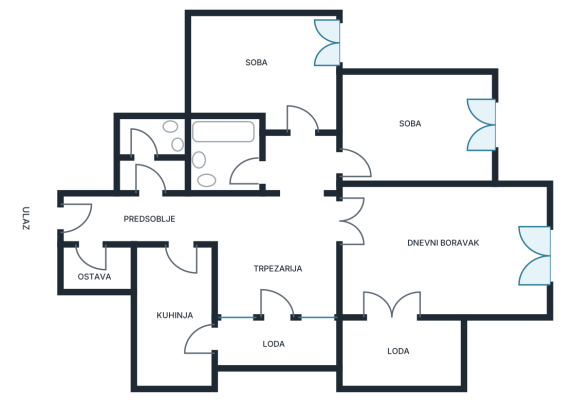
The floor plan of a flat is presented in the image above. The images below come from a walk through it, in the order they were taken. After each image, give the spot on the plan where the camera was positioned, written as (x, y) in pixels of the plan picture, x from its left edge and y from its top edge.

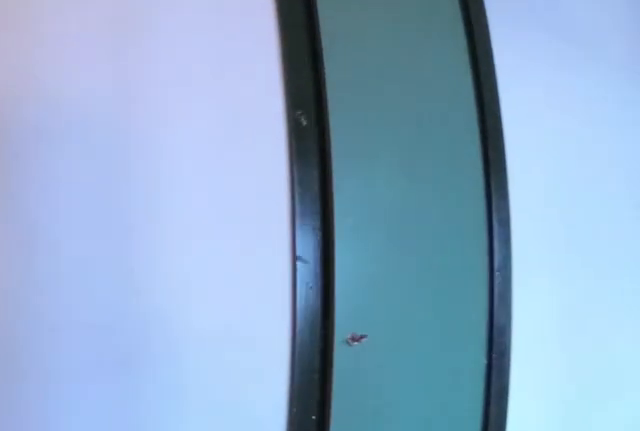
(180, 244)
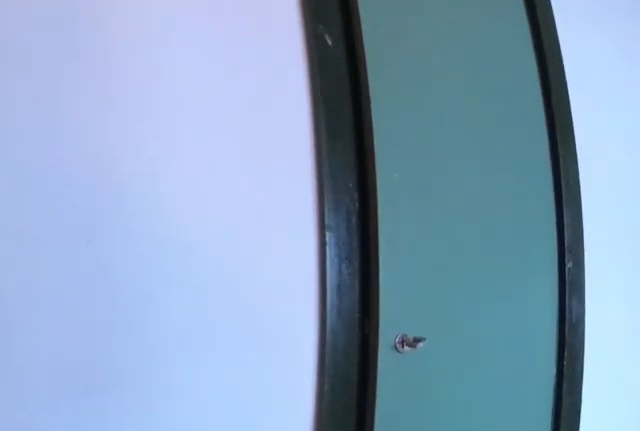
(180, 231)
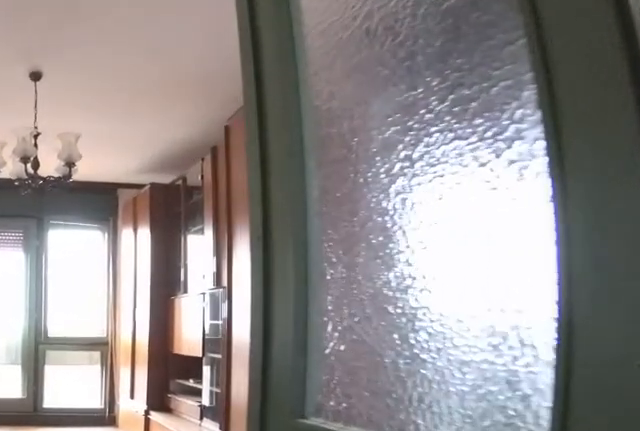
(279, 220)
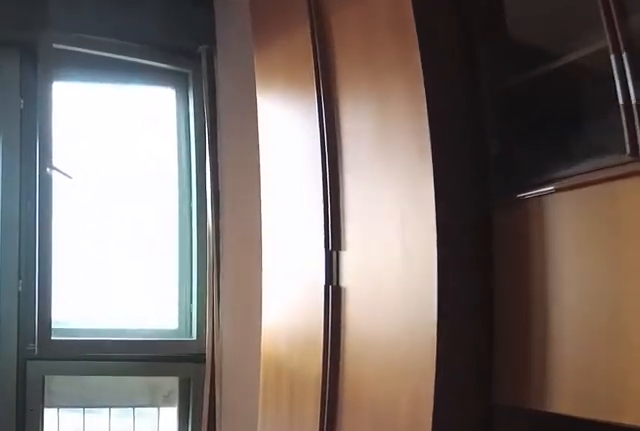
(426, 241)
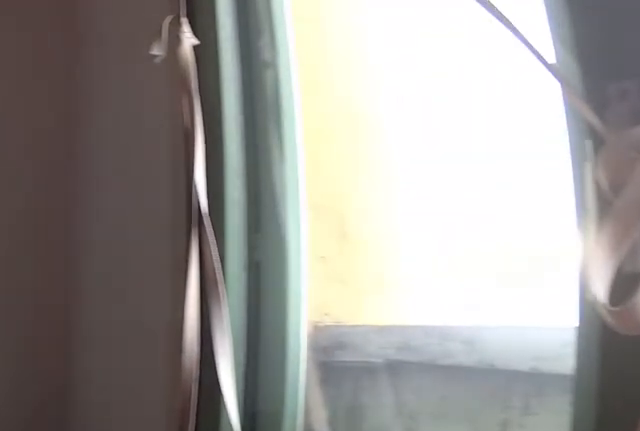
(512, 271)
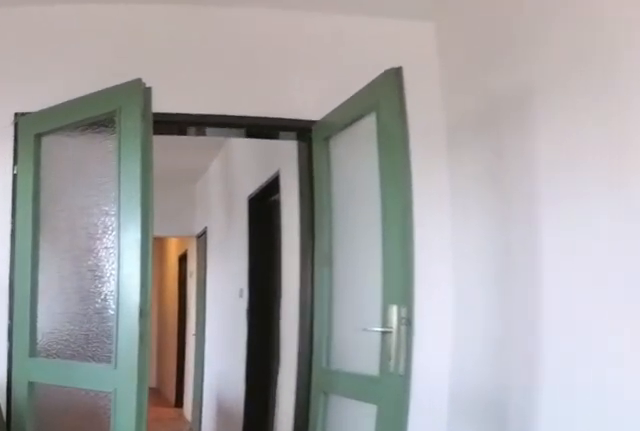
(432, 256)
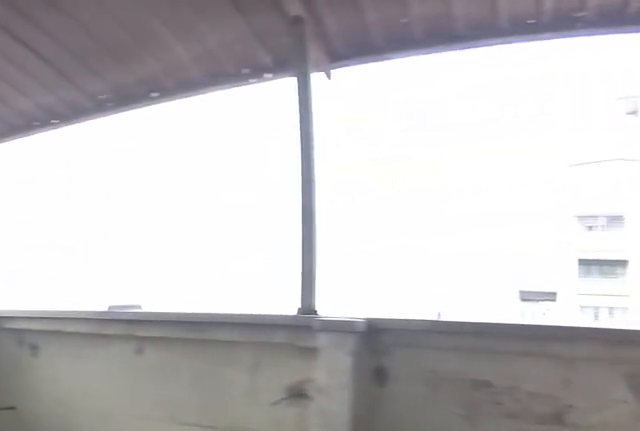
(390, 316)
